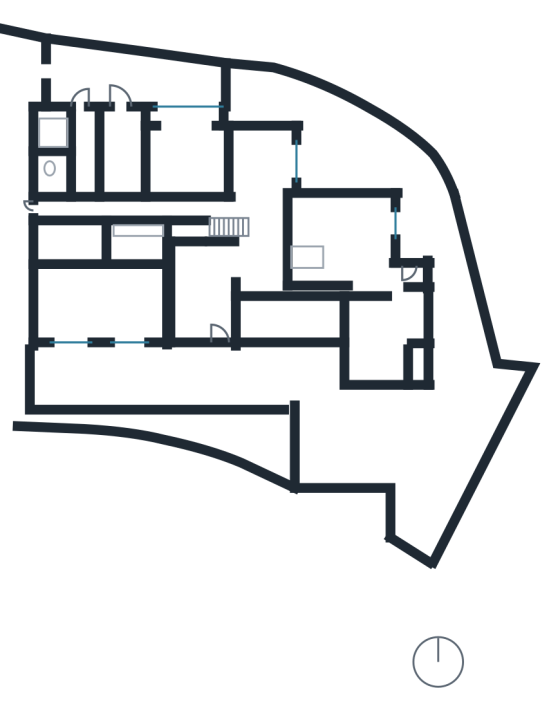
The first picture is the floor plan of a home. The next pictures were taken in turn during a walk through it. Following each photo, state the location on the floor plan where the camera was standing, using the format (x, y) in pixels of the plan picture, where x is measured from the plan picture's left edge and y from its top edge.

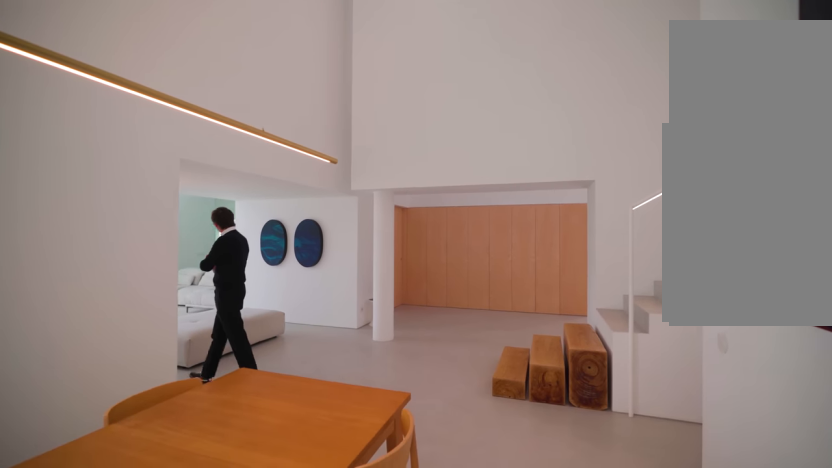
(242, 183)
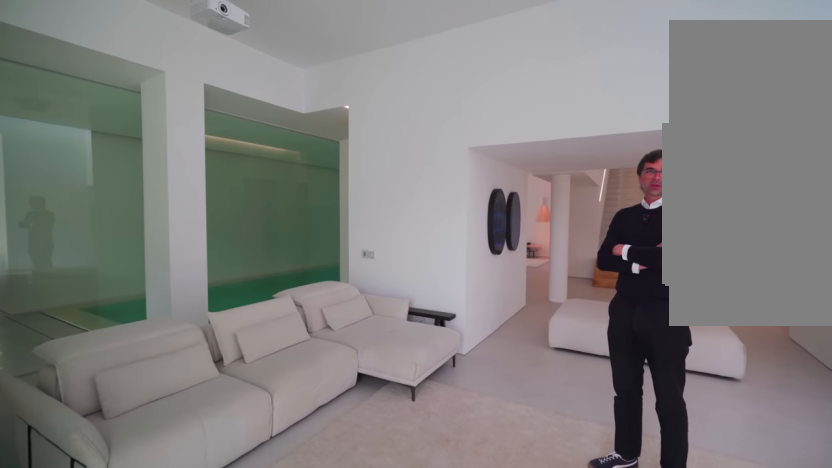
(373, 224)
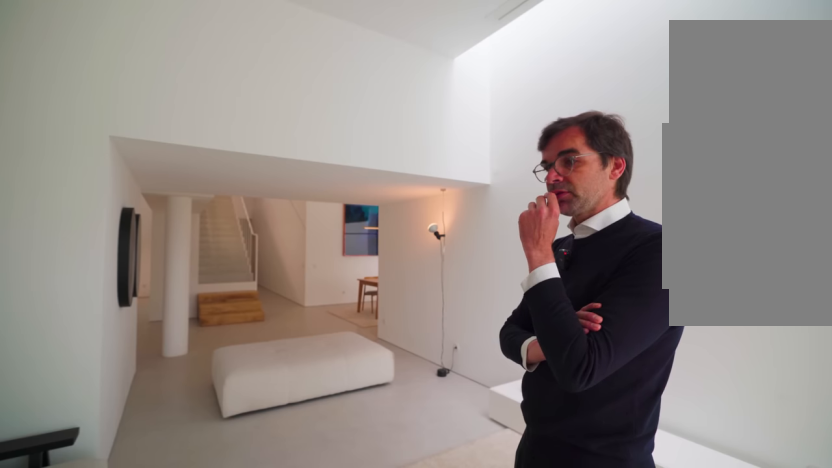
(377, 254)
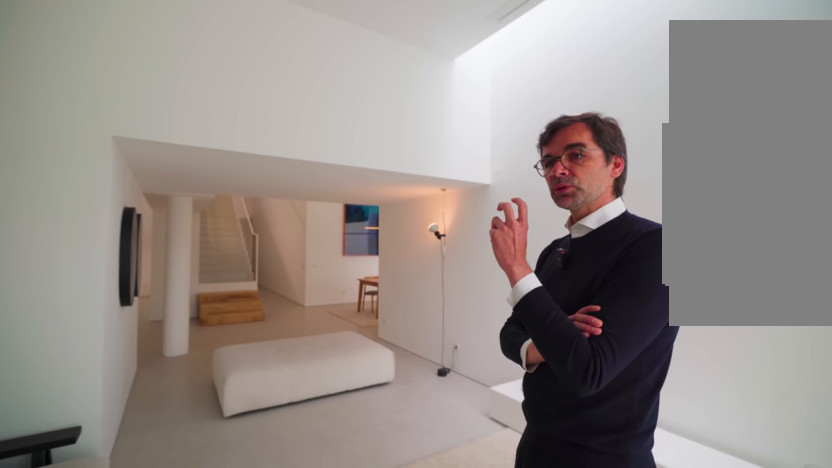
(377, 254)
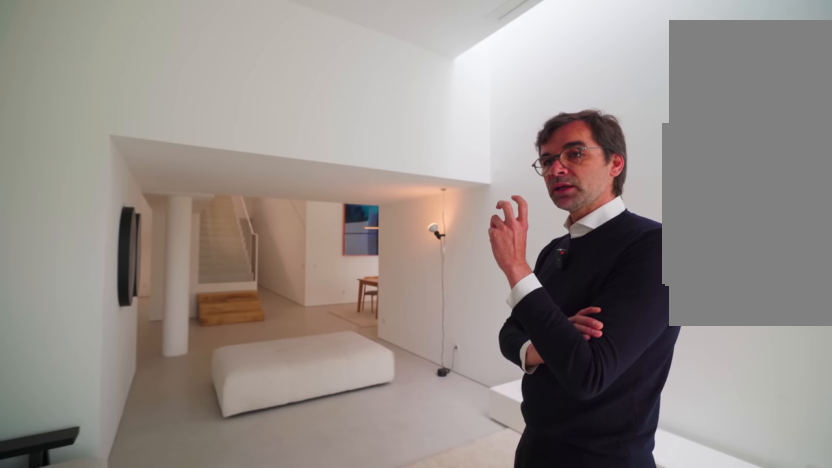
(377, 254)
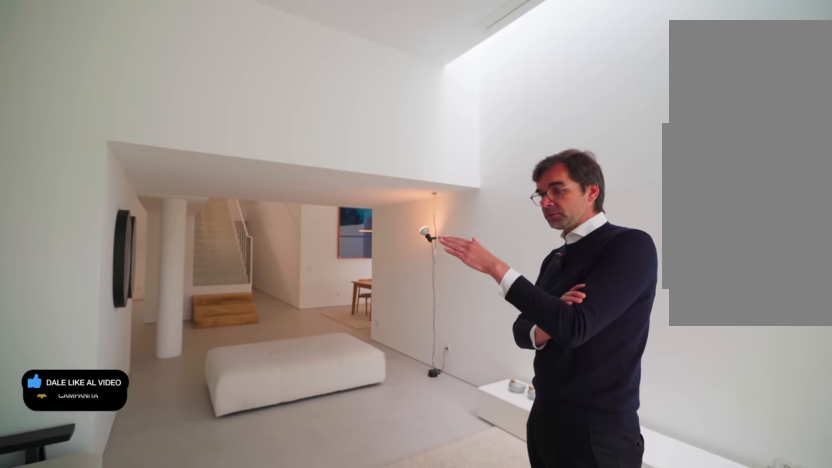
(378, 255)
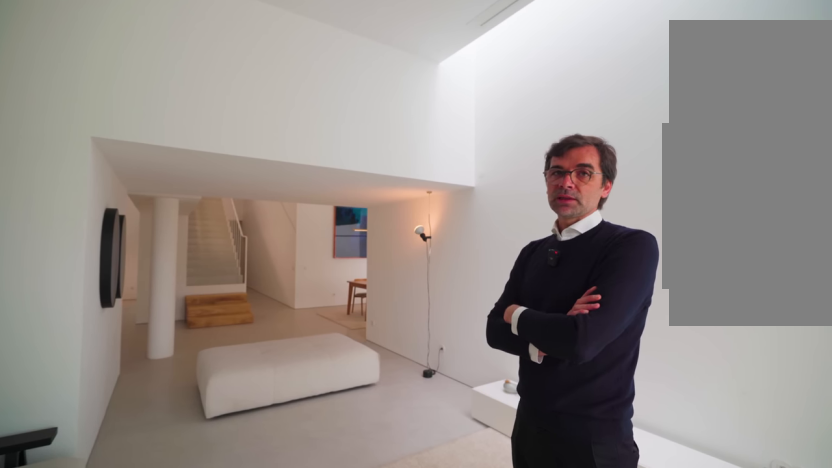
(377, 254)
